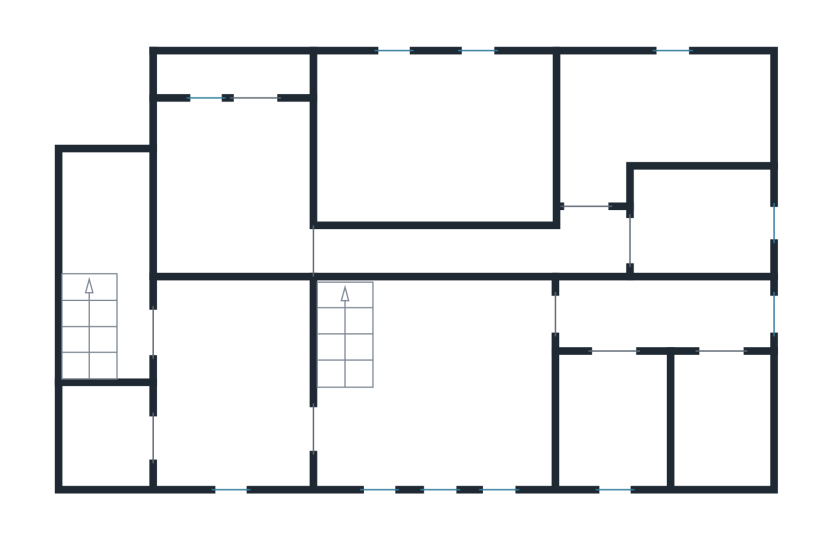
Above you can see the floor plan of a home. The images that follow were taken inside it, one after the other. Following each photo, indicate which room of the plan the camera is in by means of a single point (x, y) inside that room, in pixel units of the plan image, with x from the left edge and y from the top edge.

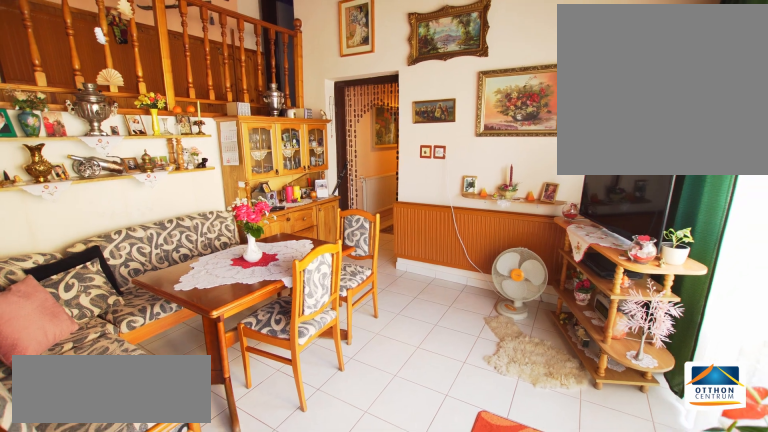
(448, 385)
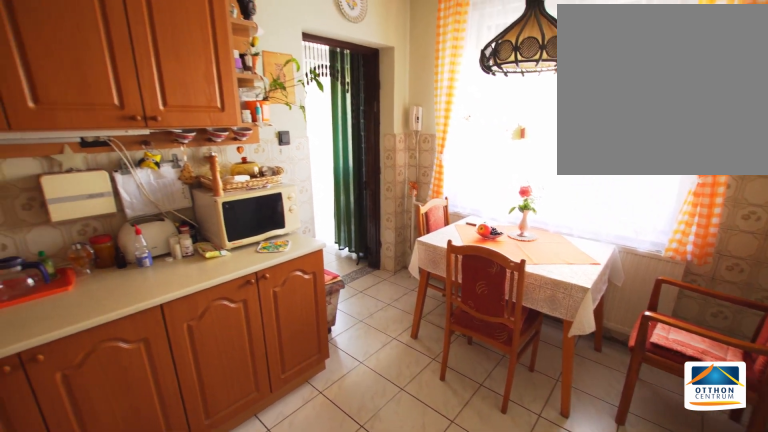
(235, 386)
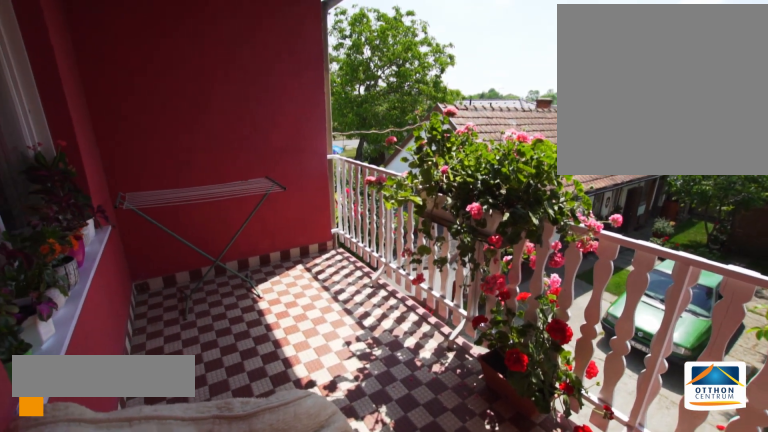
(235, 75)
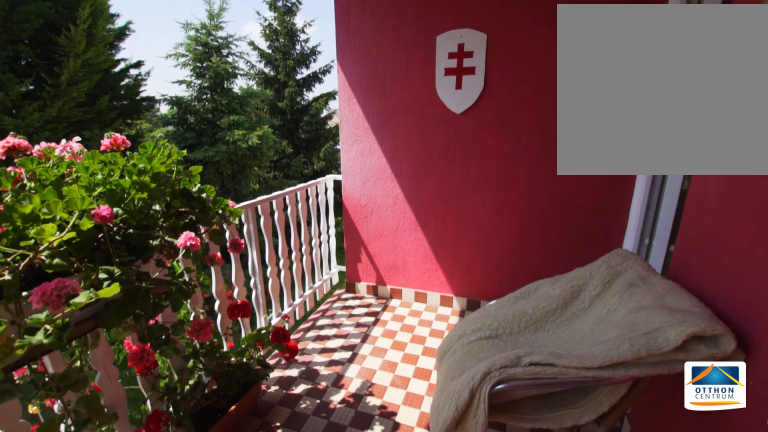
(235, 75)
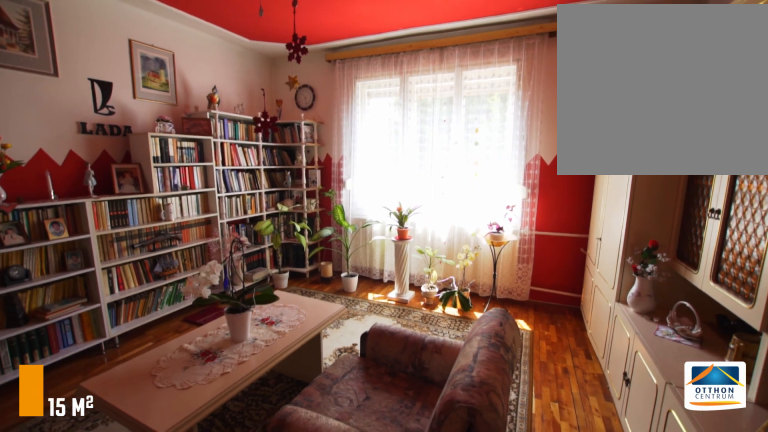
(437, 135)
